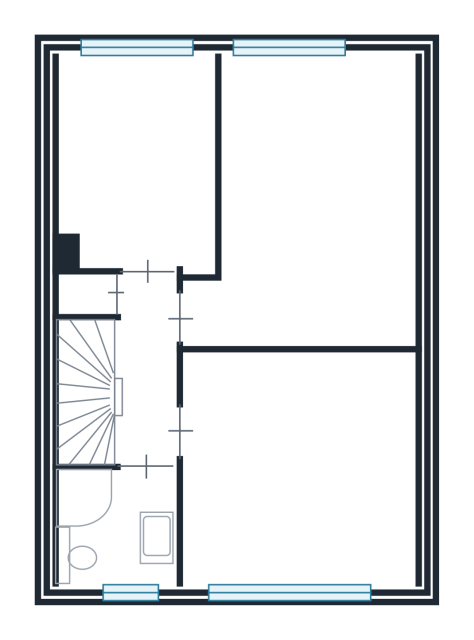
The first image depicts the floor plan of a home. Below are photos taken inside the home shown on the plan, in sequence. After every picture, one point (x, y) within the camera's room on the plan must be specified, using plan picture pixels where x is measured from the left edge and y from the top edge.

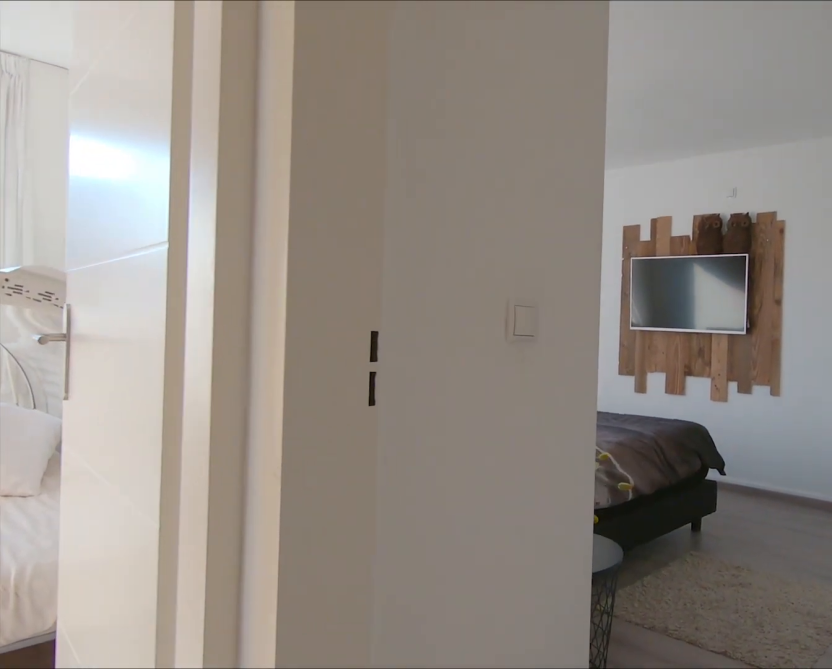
(145, 370)
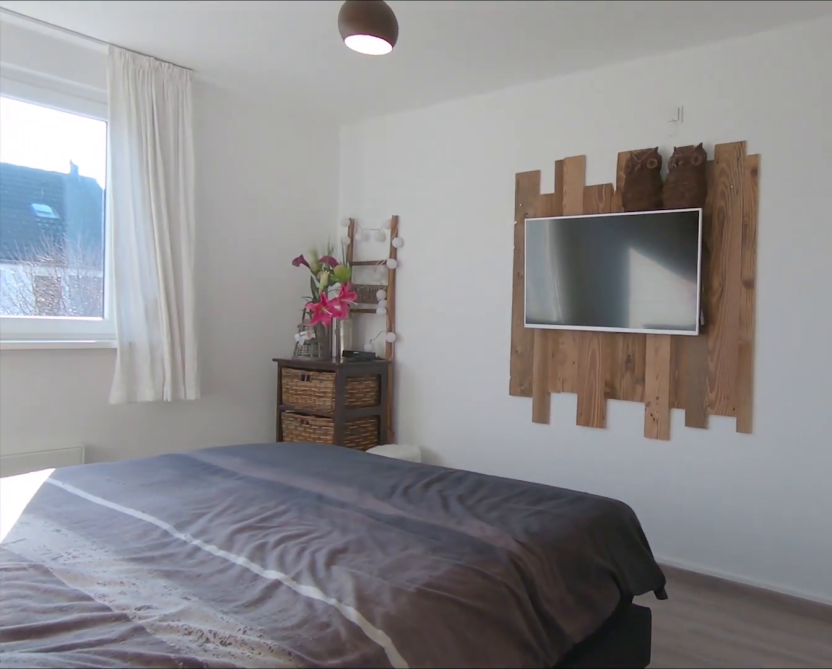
(315, 206)
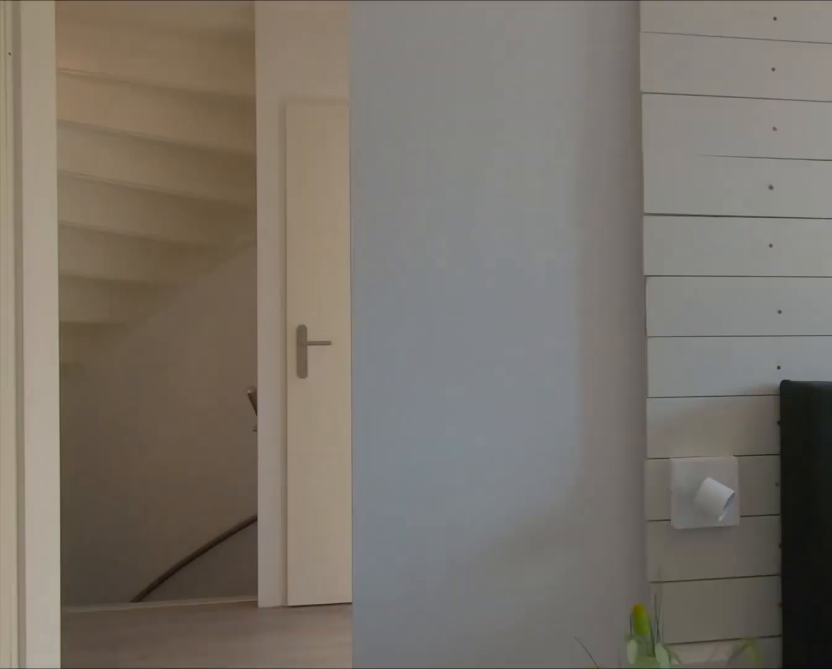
(315, 206)
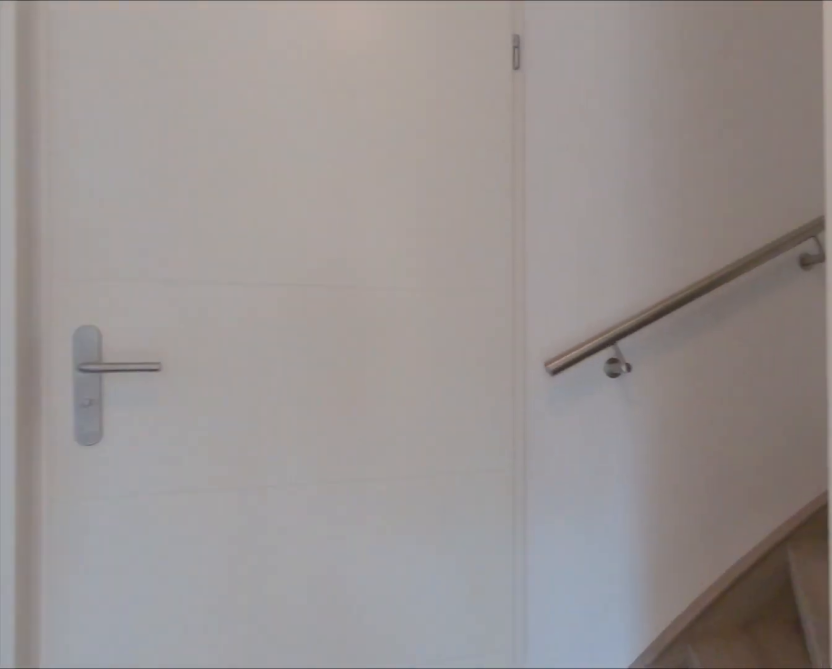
(145, 370)
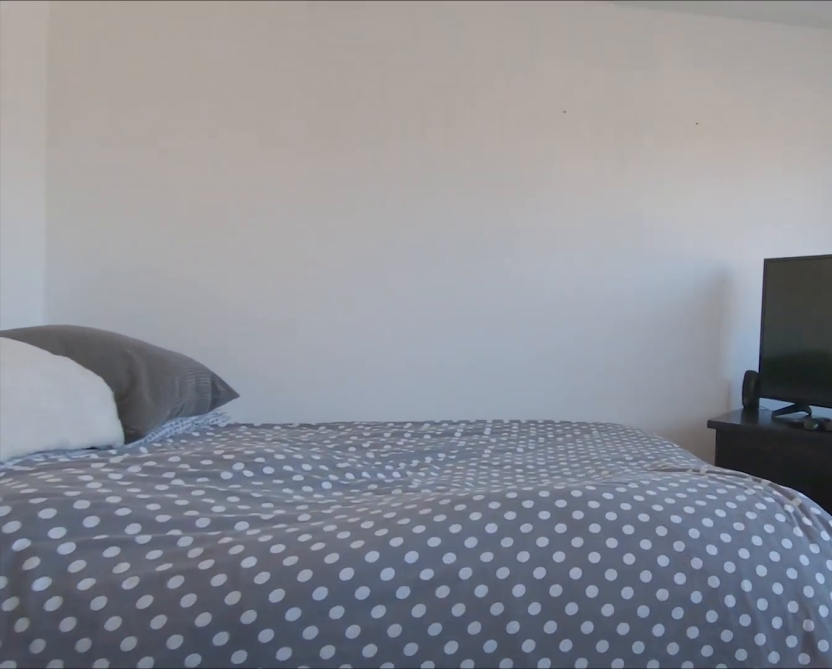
(301, 467)
